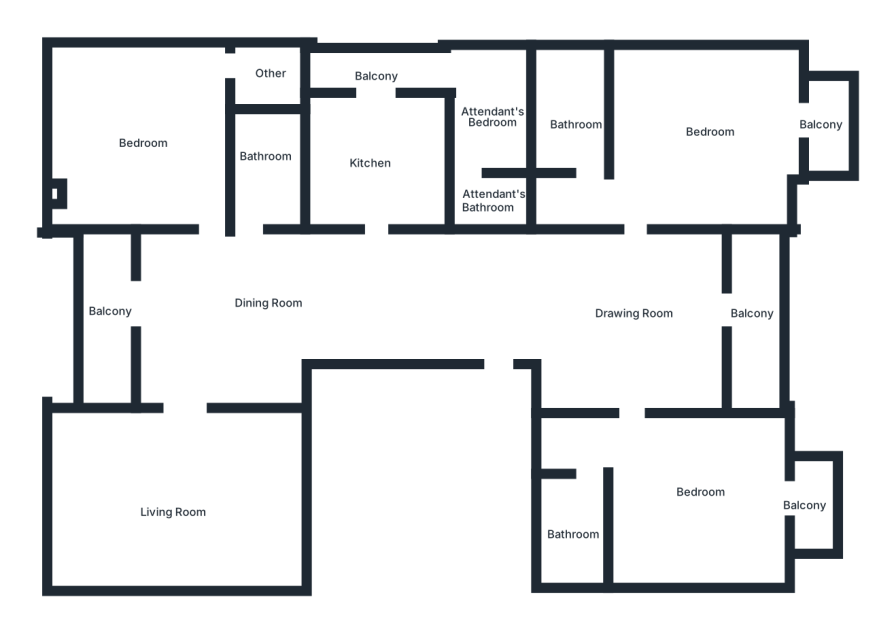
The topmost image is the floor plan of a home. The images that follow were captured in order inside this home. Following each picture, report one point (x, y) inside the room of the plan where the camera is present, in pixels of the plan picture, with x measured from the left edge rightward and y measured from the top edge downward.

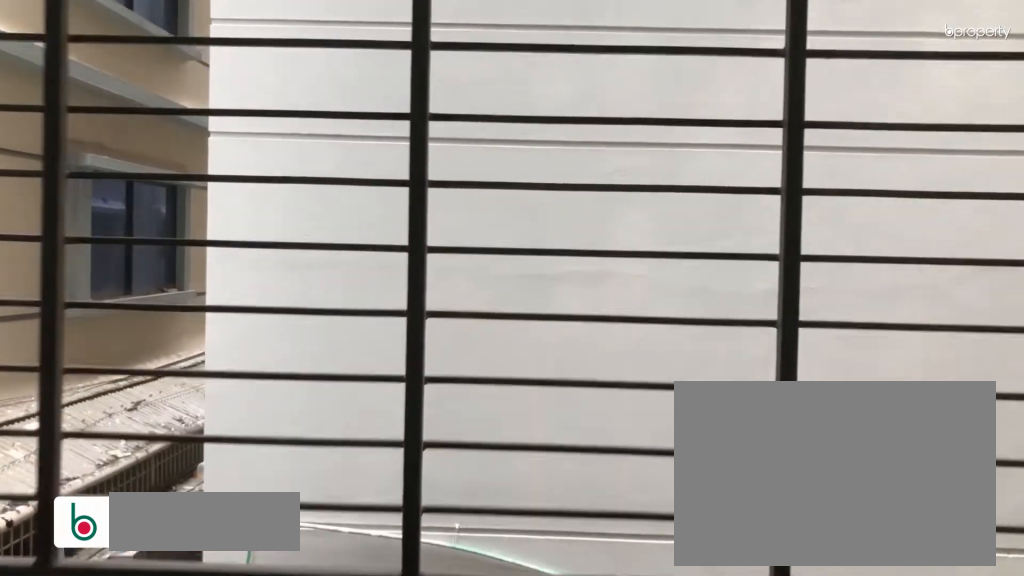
(830, 124)
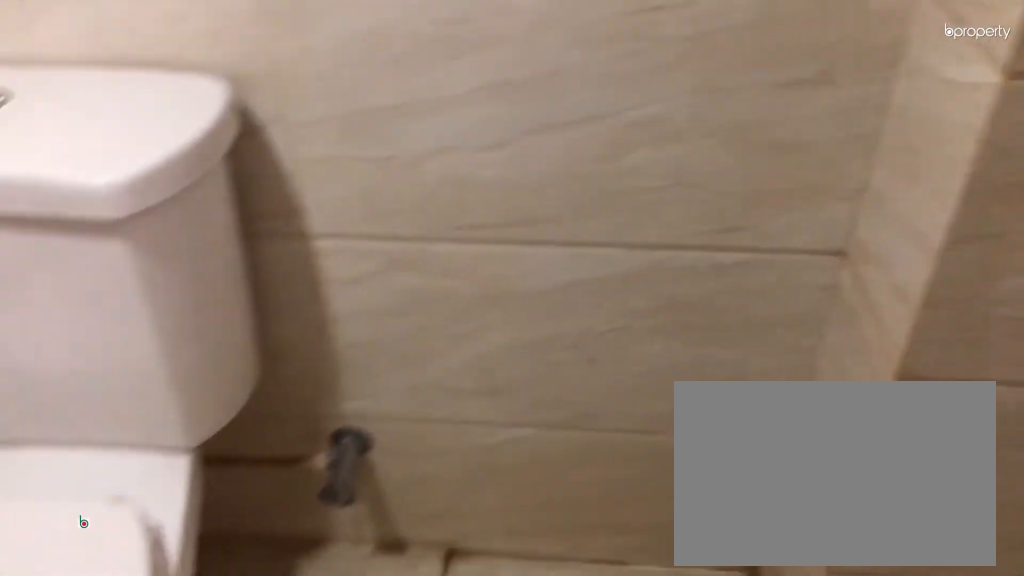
(574, 124)
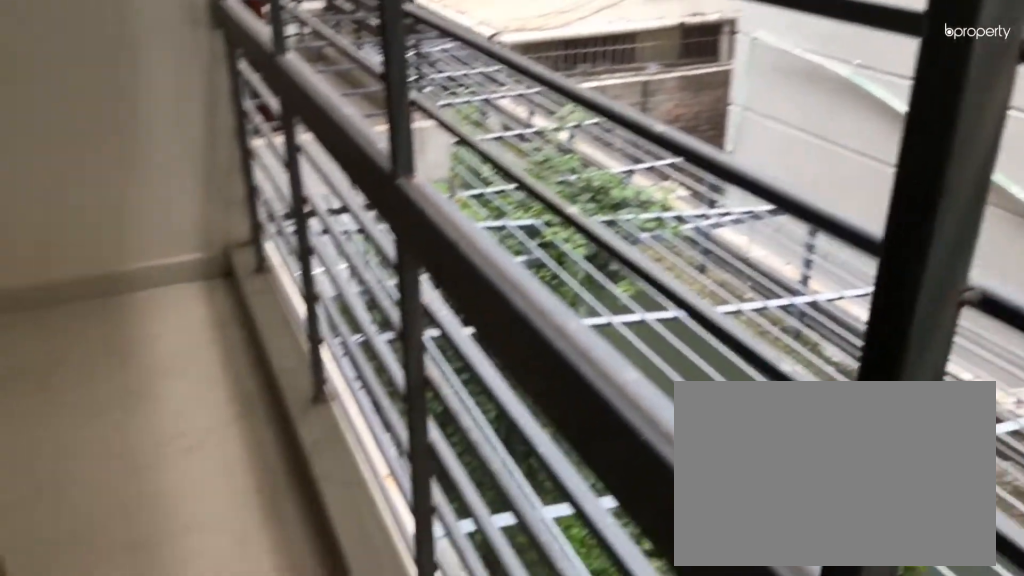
(762, 306)
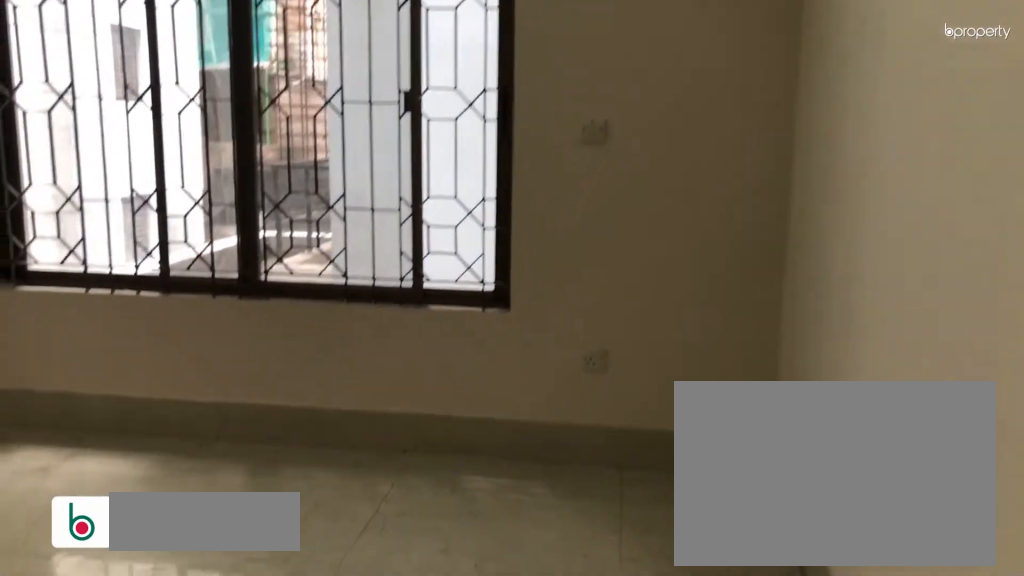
(689, 487)
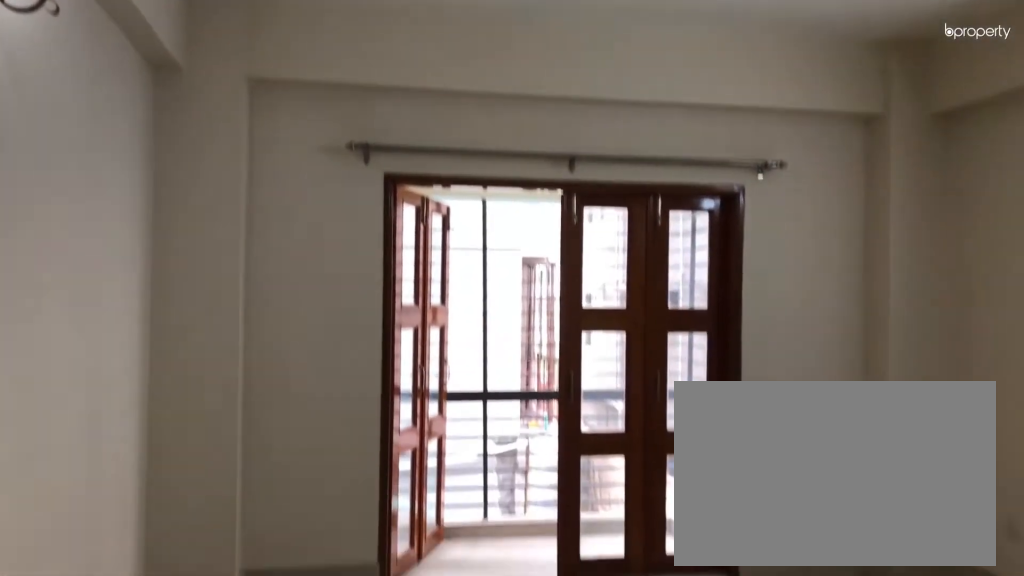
(685, 481)
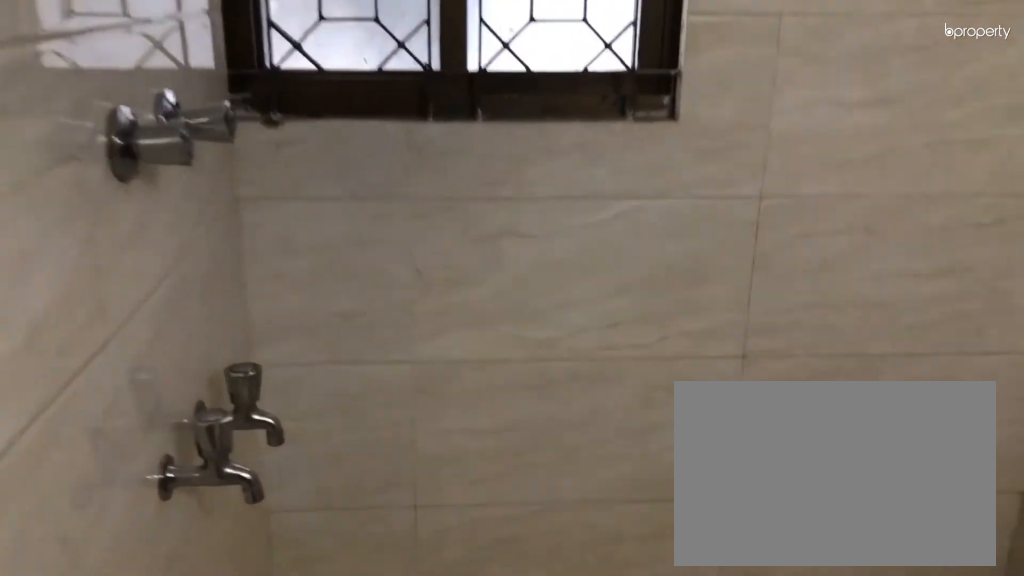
(579, 516)
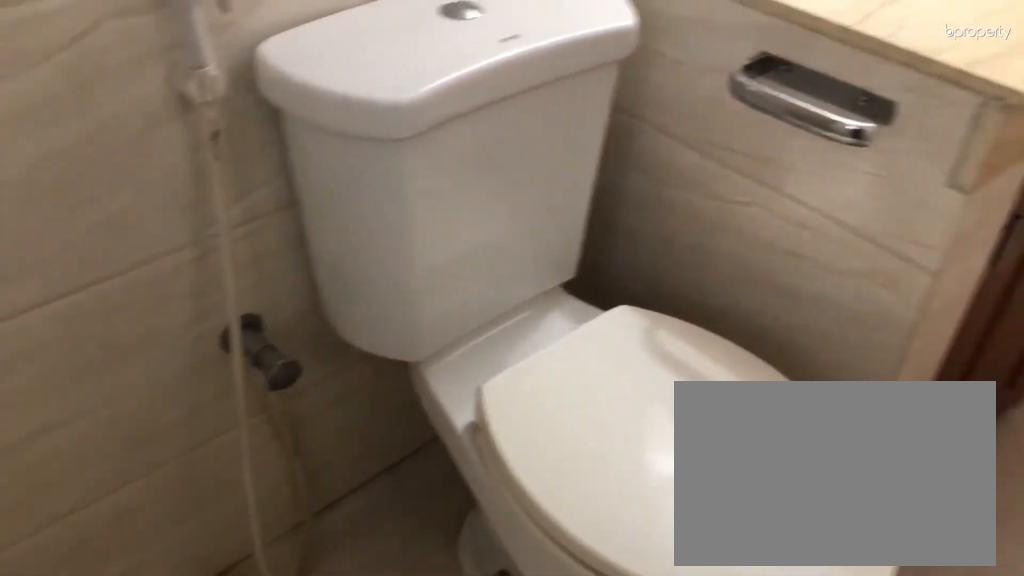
(579, 516)
